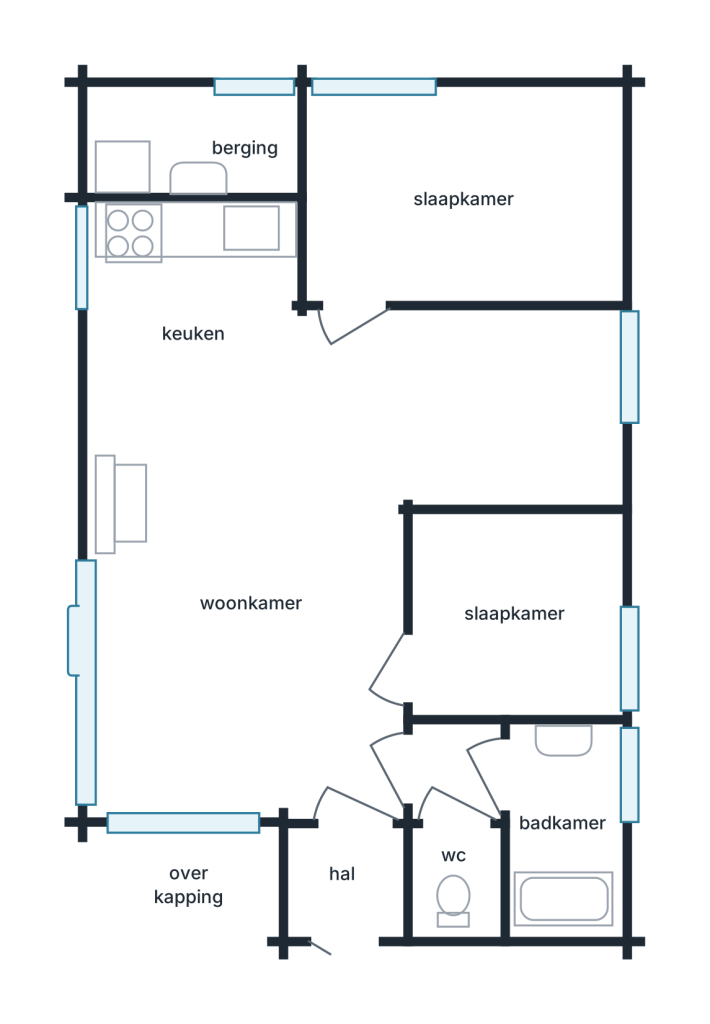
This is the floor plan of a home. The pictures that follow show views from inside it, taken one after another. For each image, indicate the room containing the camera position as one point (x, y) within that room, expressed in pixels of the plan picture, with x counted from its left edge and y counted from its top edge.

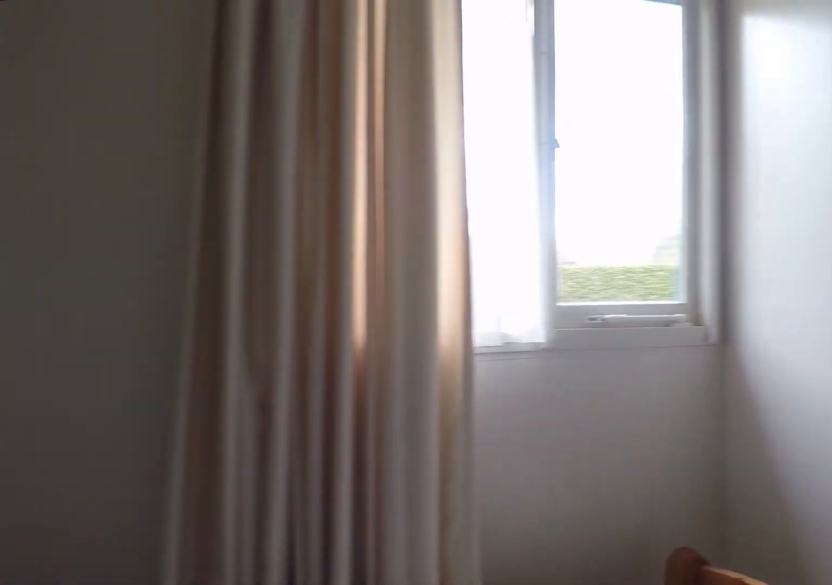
(513, 614)
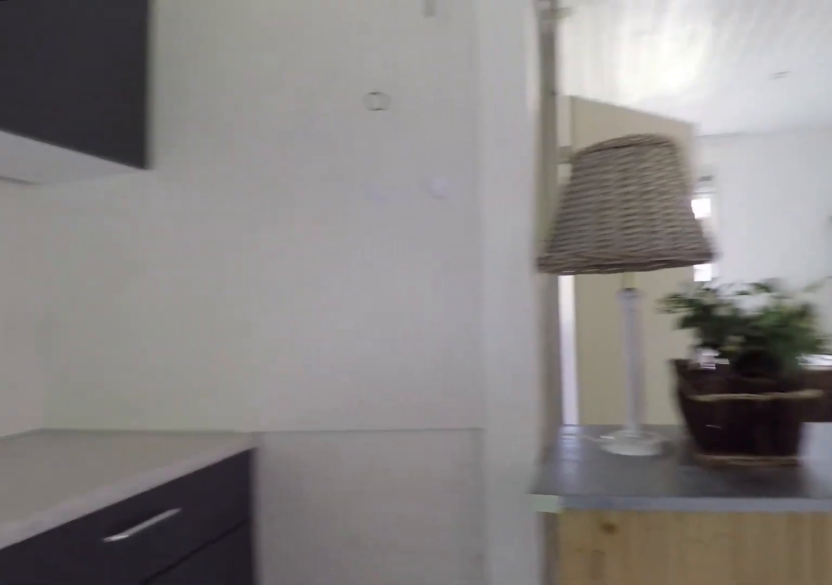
(191, 271)
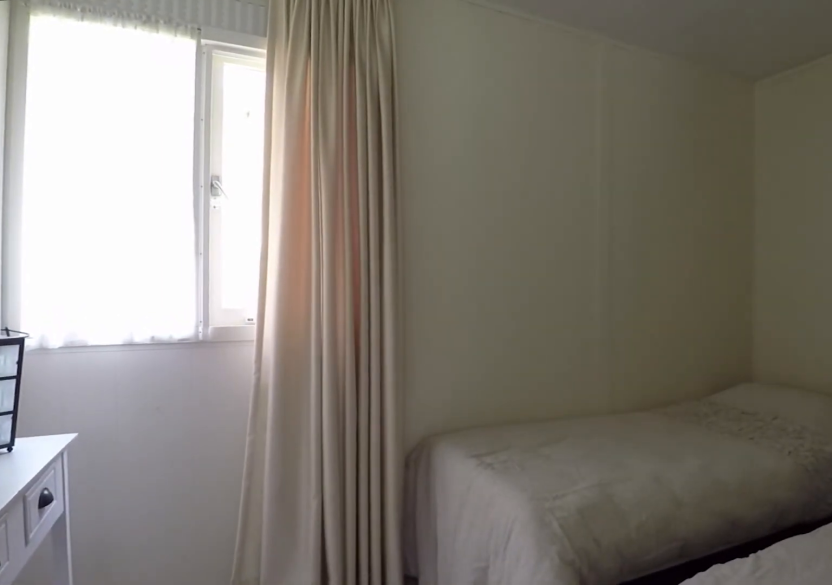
(460, 200)
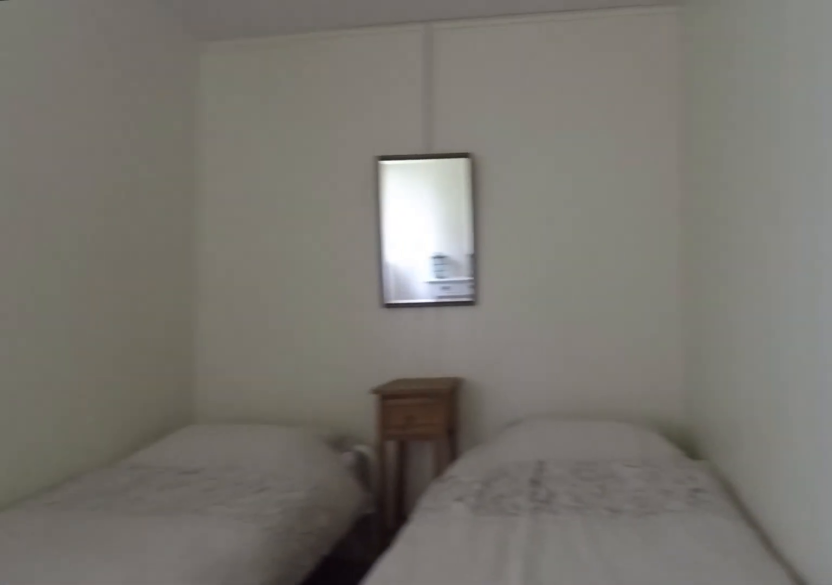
(460, 200)
